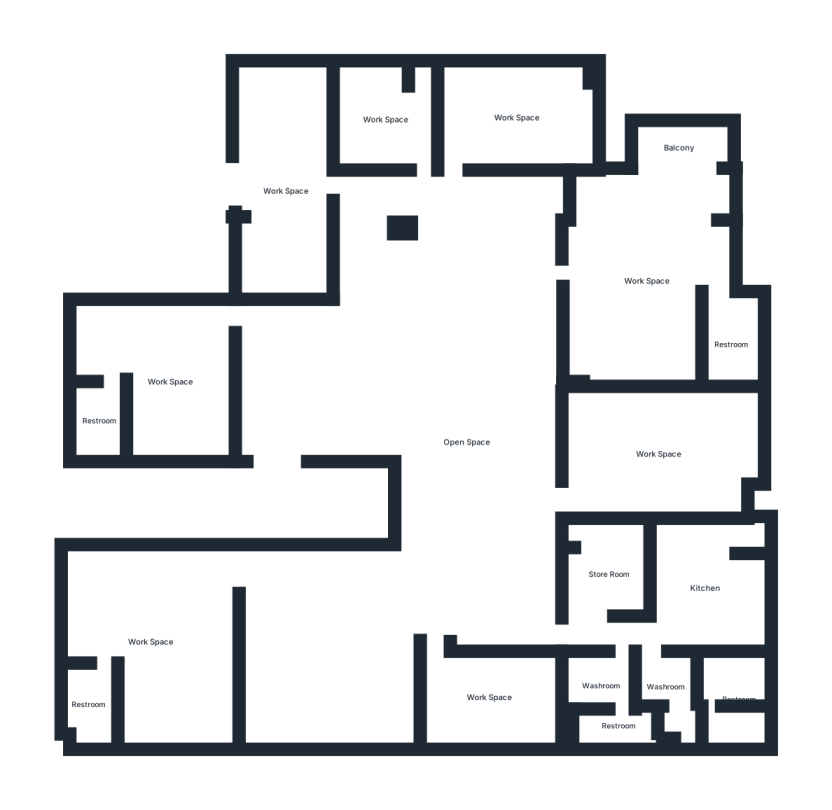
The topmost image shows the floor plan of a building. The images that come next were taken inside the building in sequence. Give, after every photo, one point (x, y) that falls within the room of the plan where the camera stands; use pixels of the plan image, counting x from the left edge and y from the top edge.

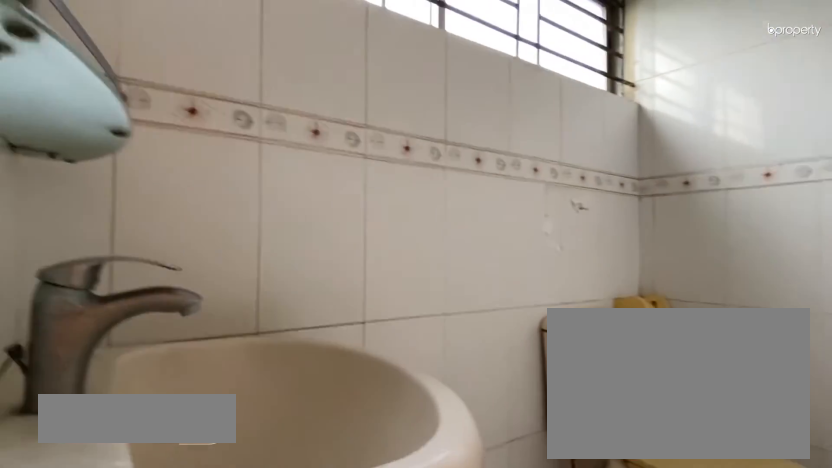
(730, 343)
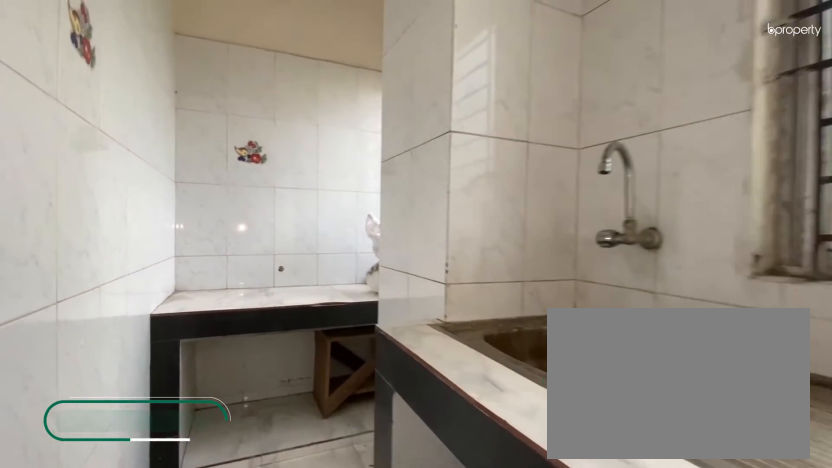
(707, 591)
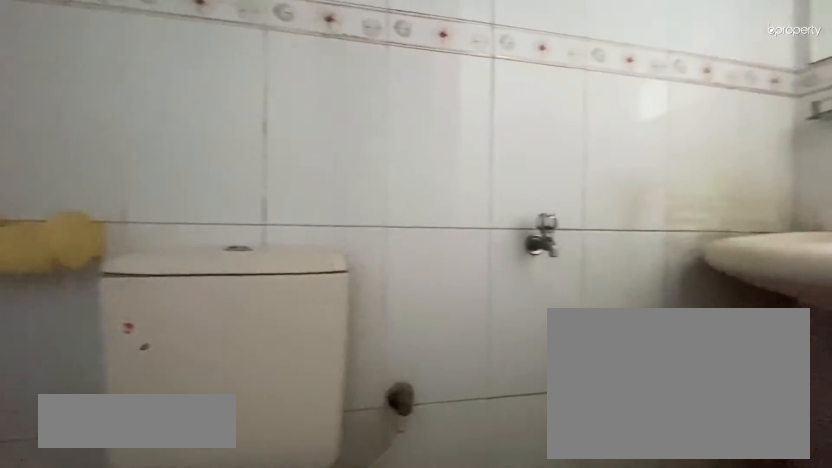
(732, 692)
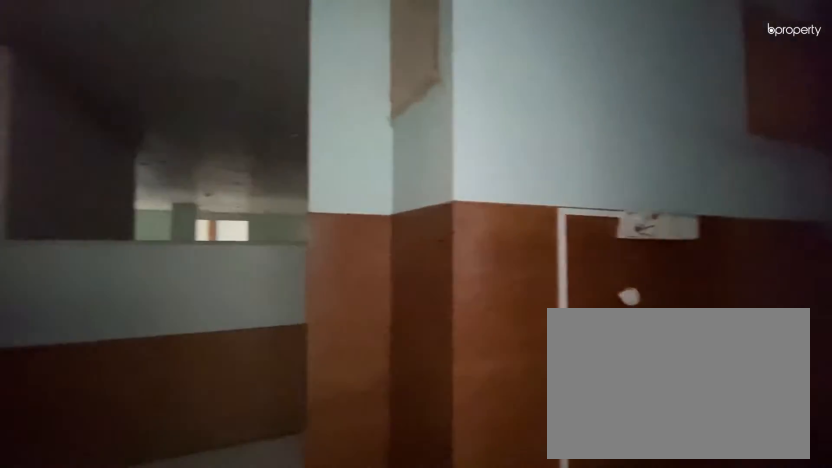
(494, 700)
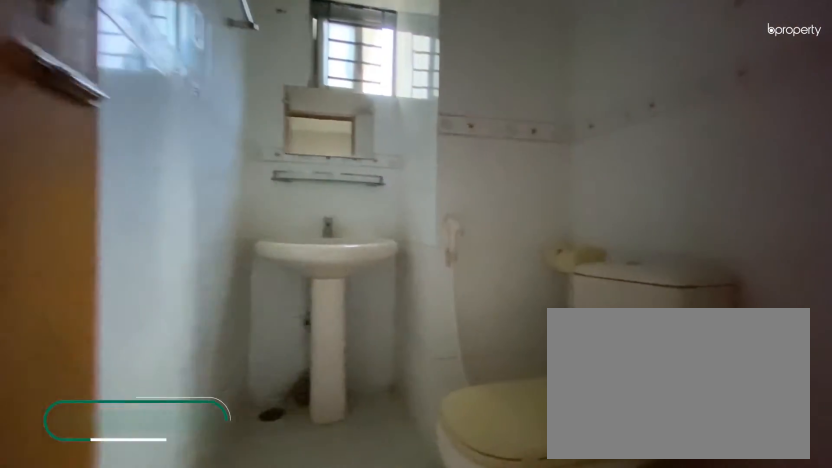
(94, 703)
